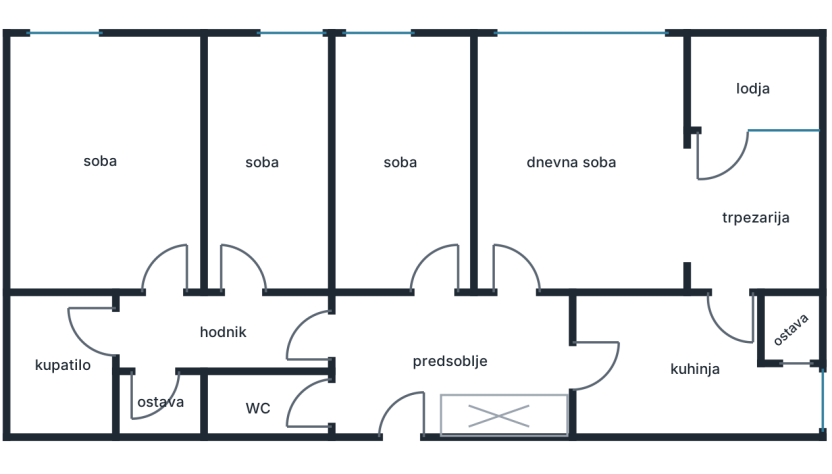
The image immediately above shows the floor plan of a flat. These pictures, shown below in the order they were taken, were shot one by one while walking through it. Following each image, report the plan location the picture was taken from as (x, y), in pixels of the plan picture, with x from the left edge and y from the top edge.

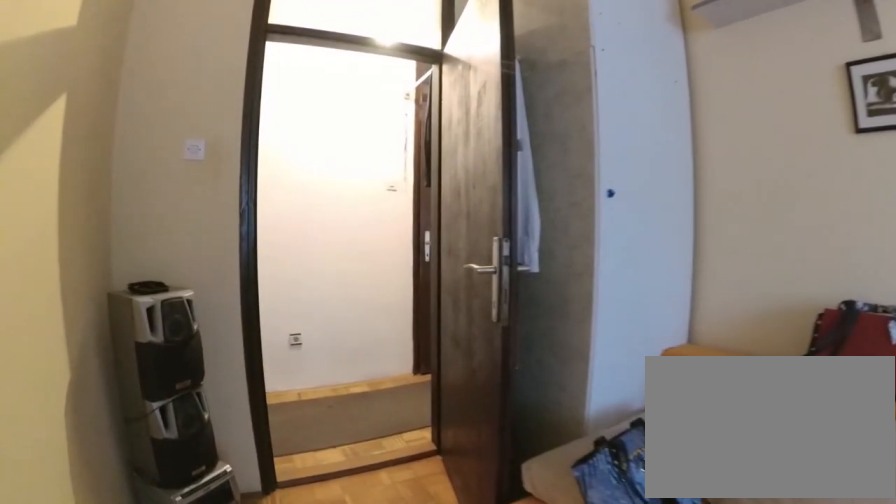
(258, 134)
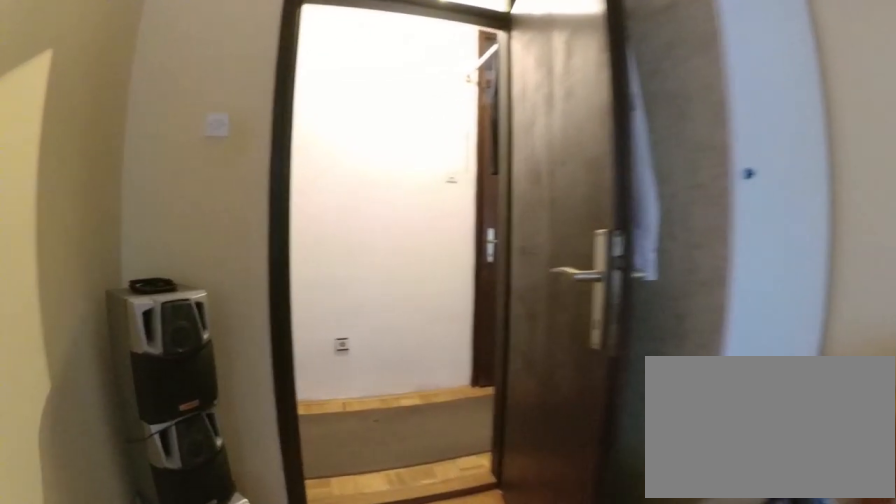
(258, 159)
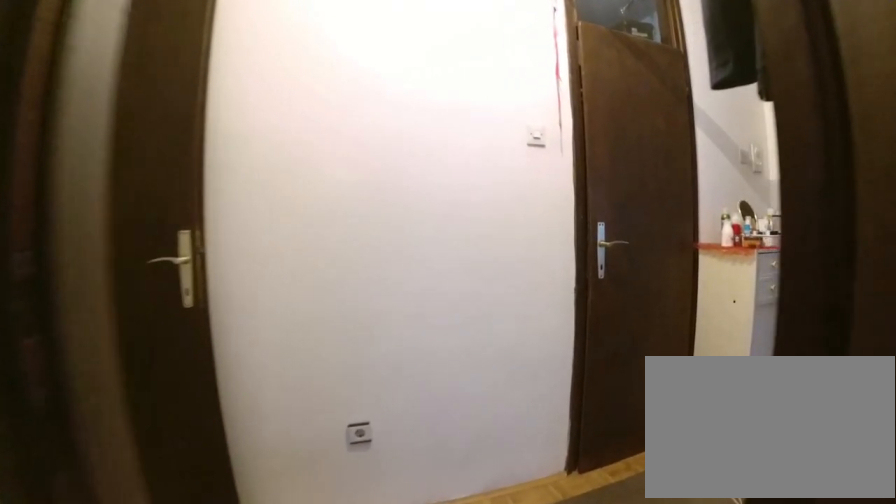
(259, 245)
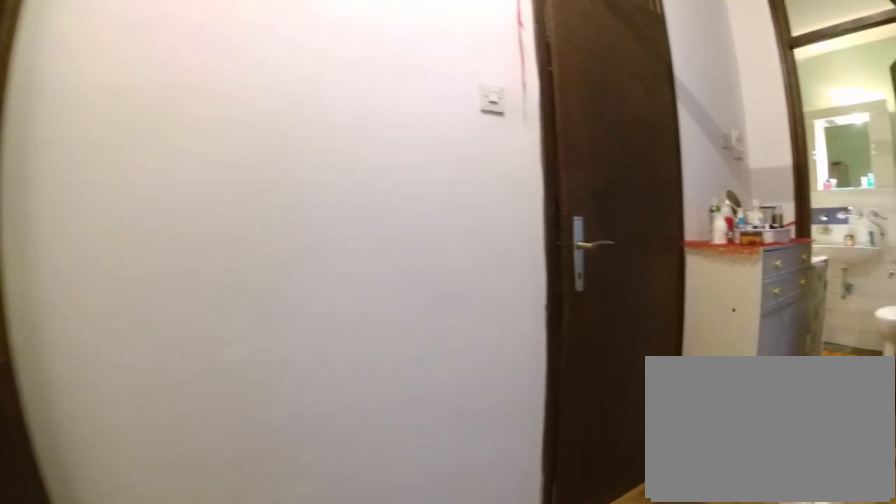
(264, 276)
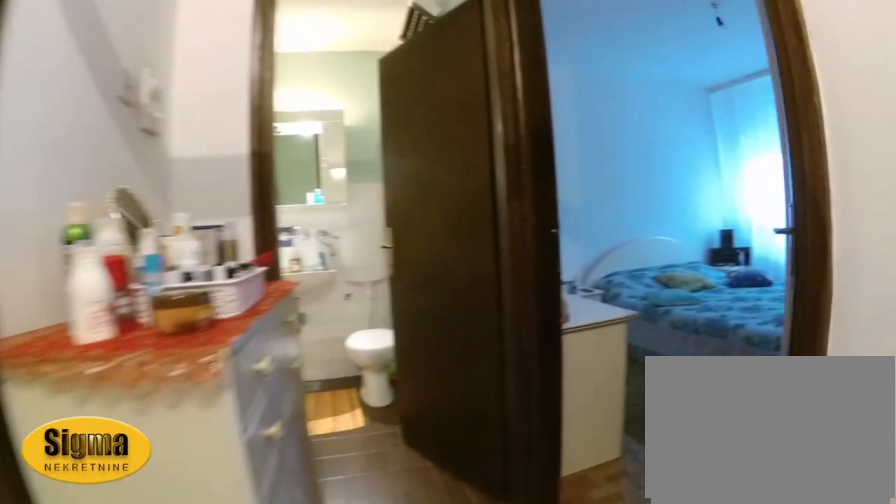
(214, 341)
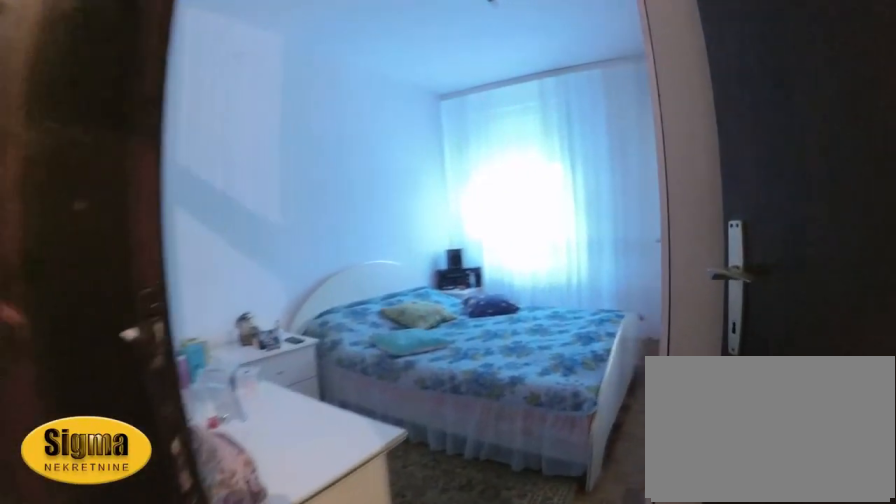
(179, 324)
